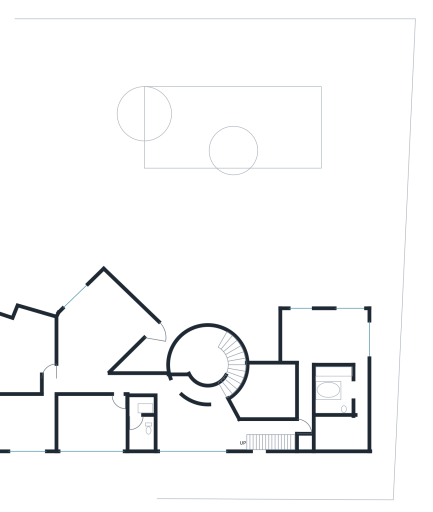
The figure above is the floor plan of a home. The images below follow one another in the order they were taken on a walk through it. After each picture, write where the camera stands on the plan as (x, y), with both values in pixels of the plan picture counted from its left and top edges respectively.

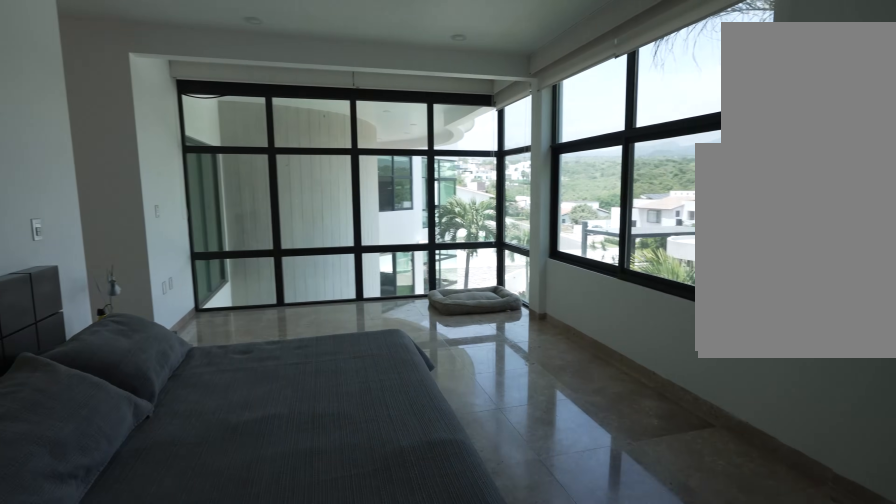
(349, 320)
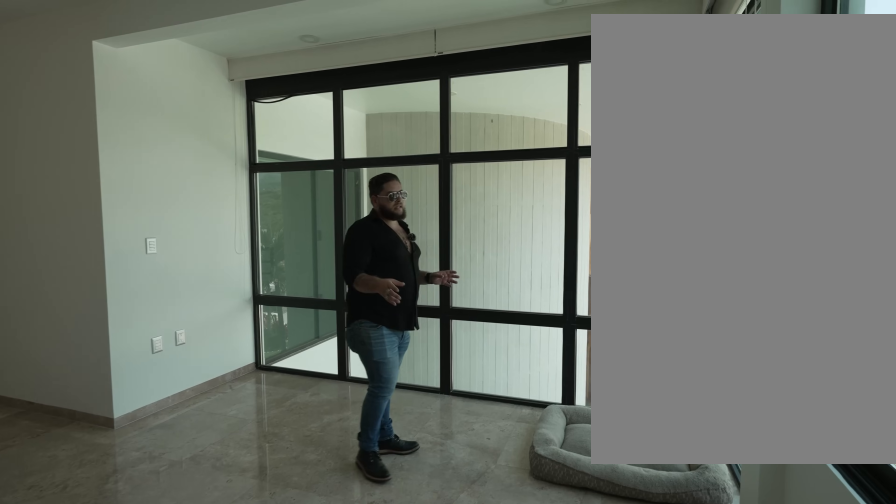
(325, 320)
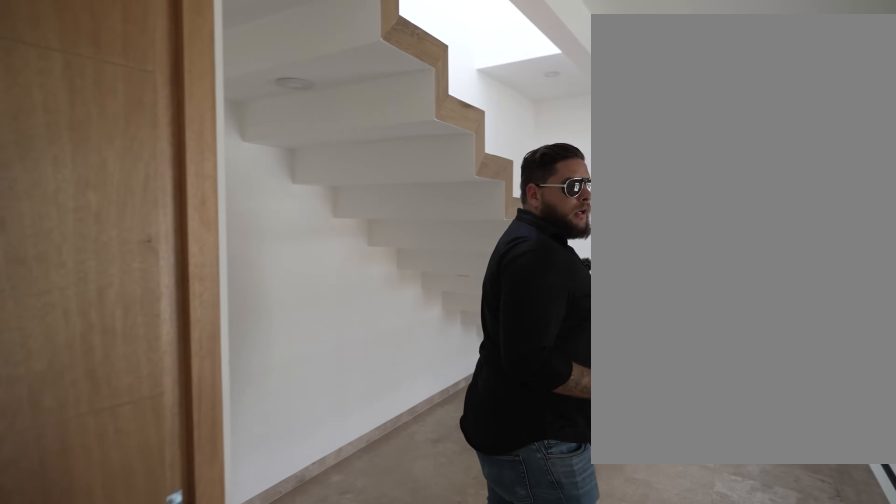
(302, 410)
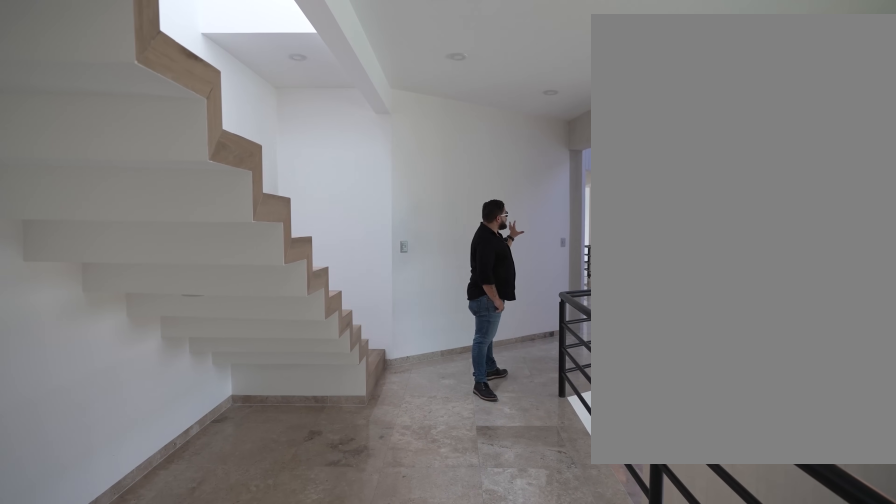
(280, 425)
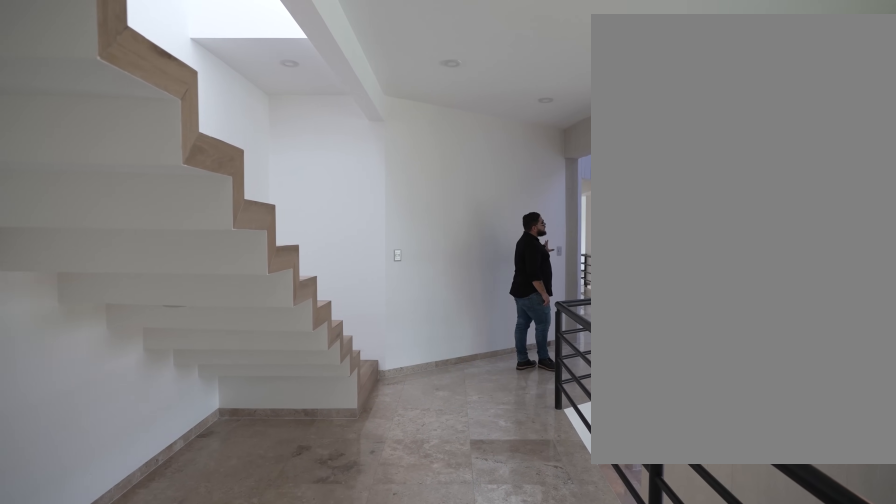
(280, 425)
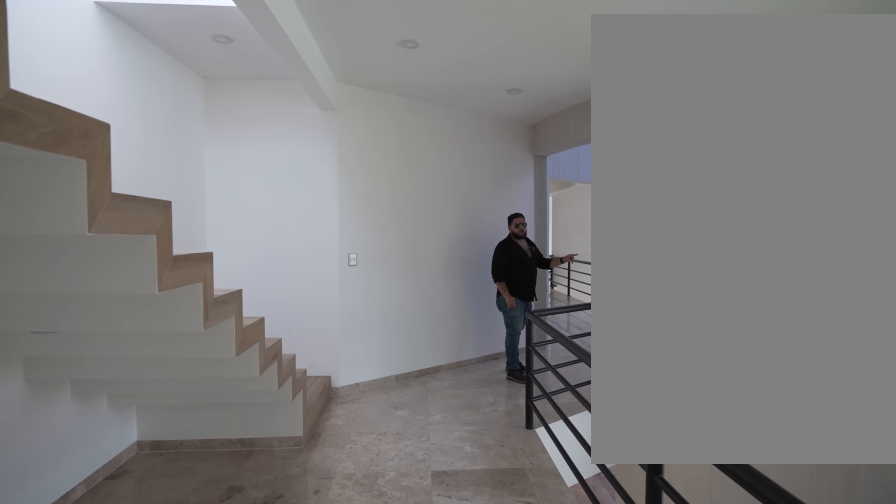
(280, 425)
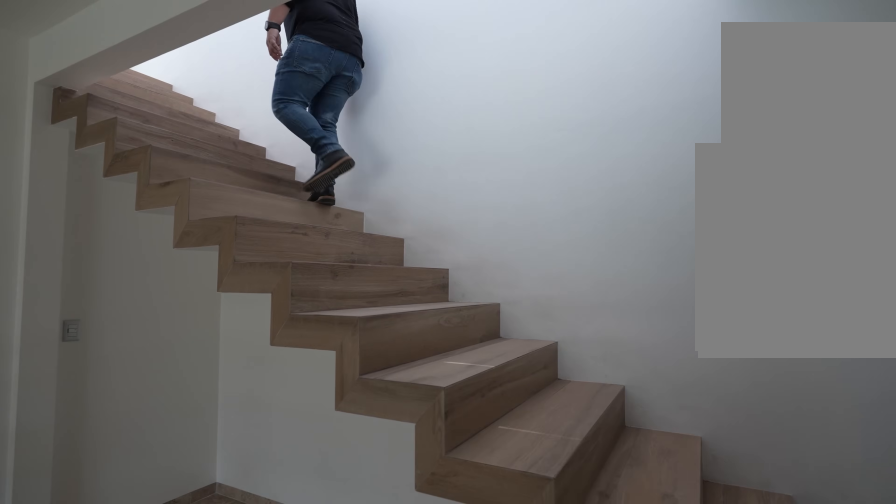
(250, 427)
